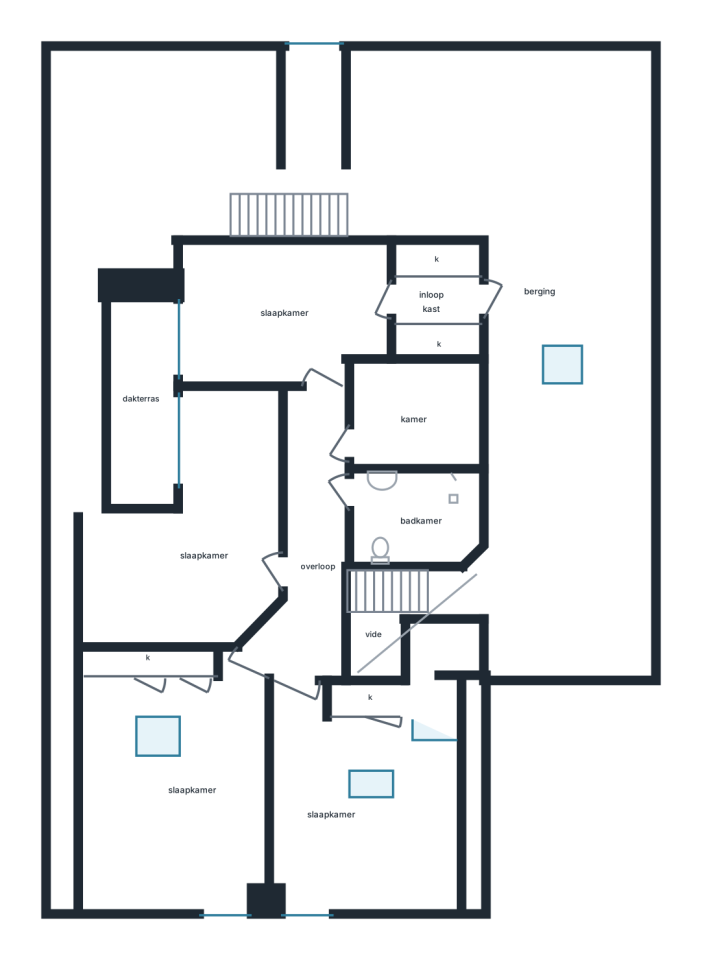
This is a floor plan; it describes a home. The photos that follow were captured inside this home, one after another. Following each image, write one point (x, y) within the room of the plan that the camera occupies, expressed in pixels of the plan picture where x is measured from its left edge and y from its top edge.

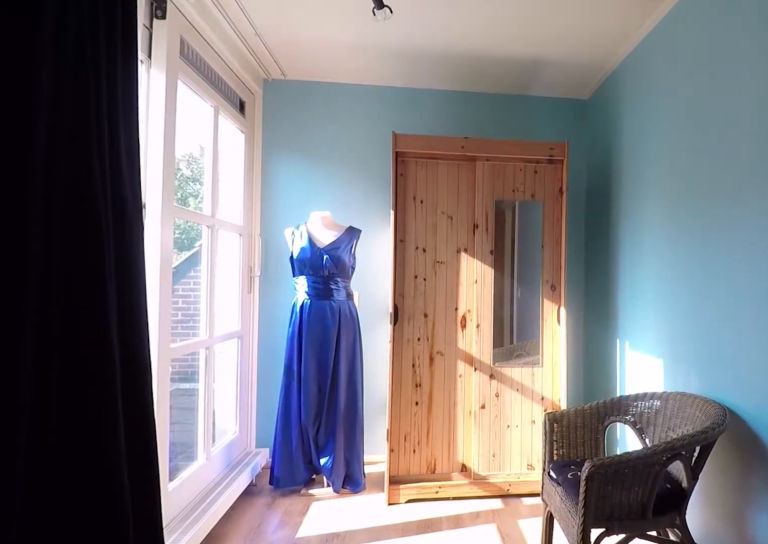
(214, 526)
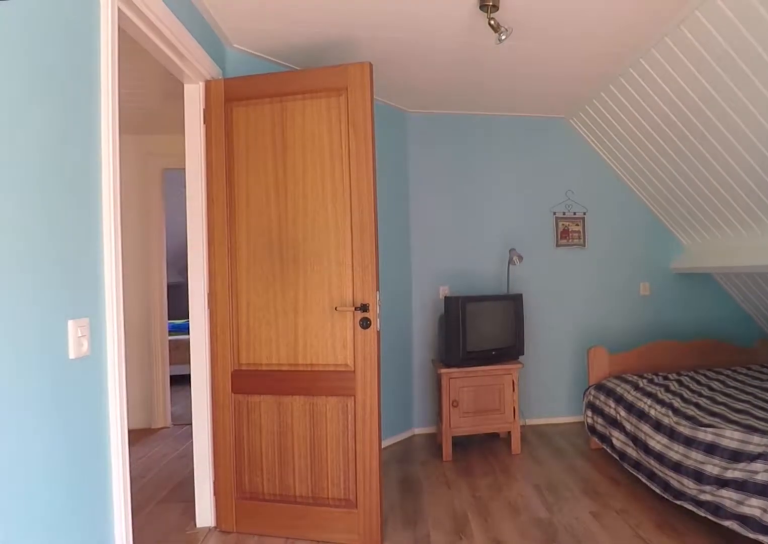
(214, 526)
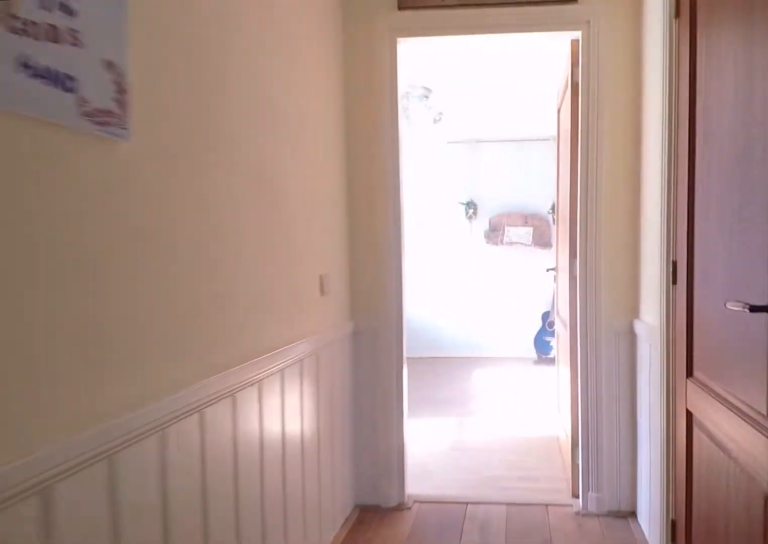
(311, 545)
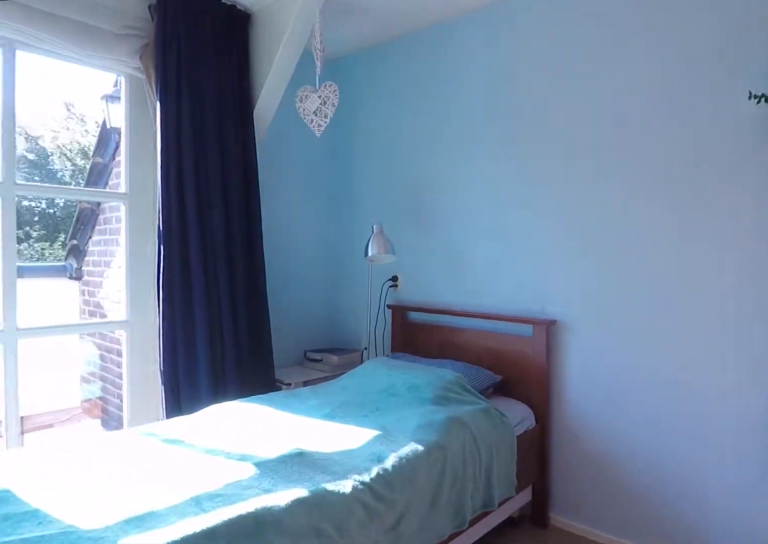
(282, 312)
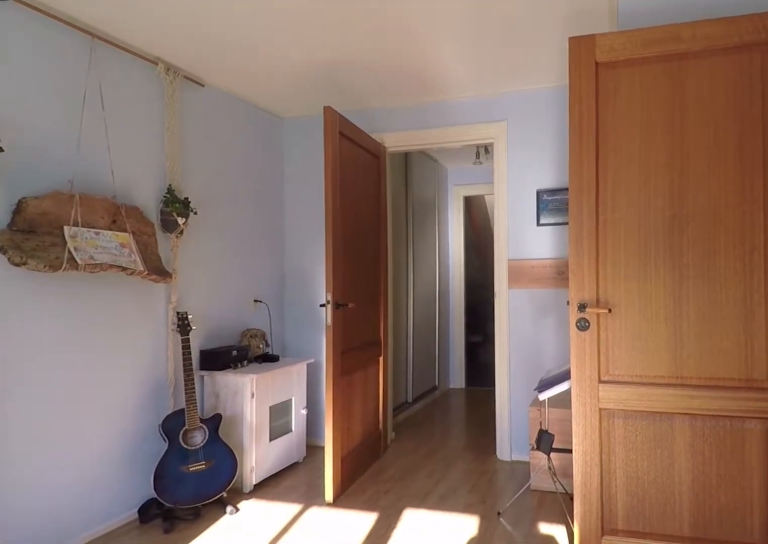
(282, 312)
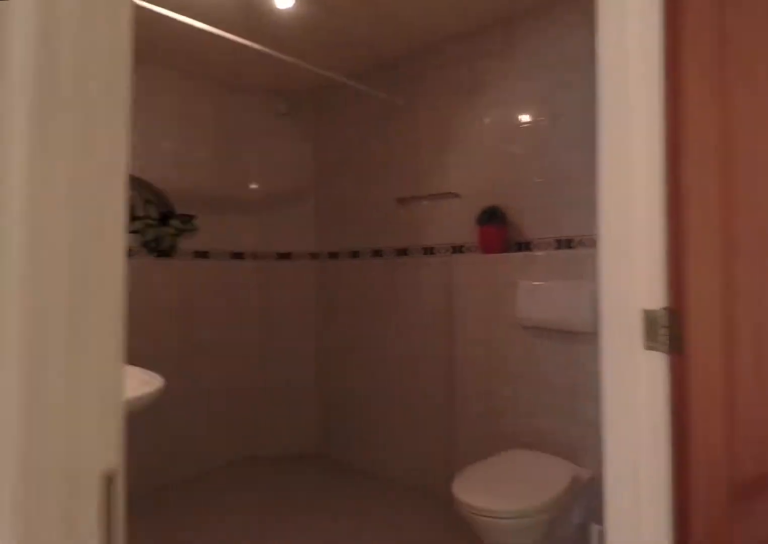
(311, 545)
